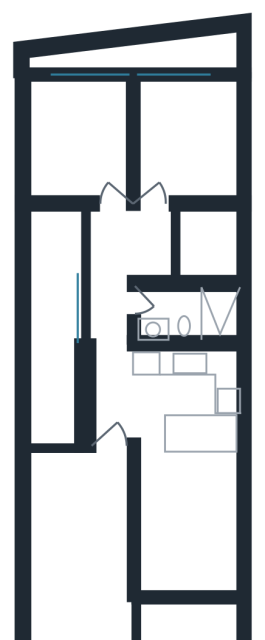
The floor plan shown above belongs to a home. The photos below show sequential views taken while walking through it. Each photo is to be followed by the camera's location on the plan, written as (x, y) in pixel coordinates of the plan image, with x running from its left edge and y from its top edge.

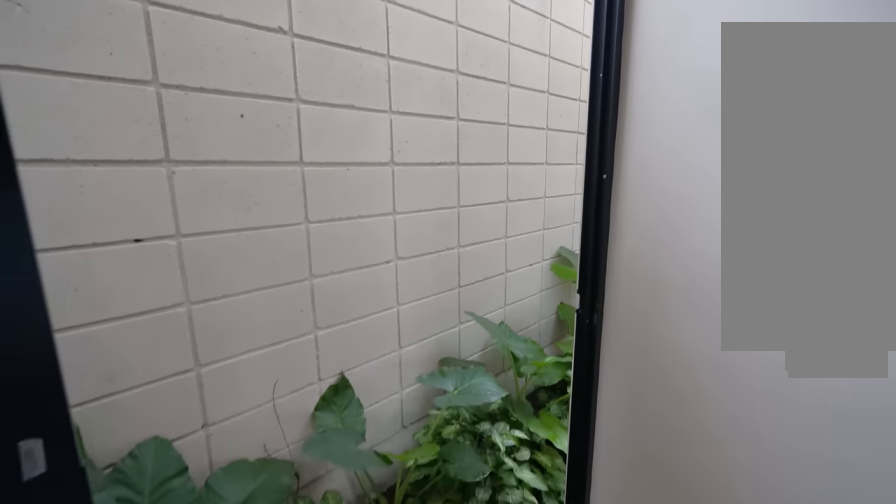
(86, 82)
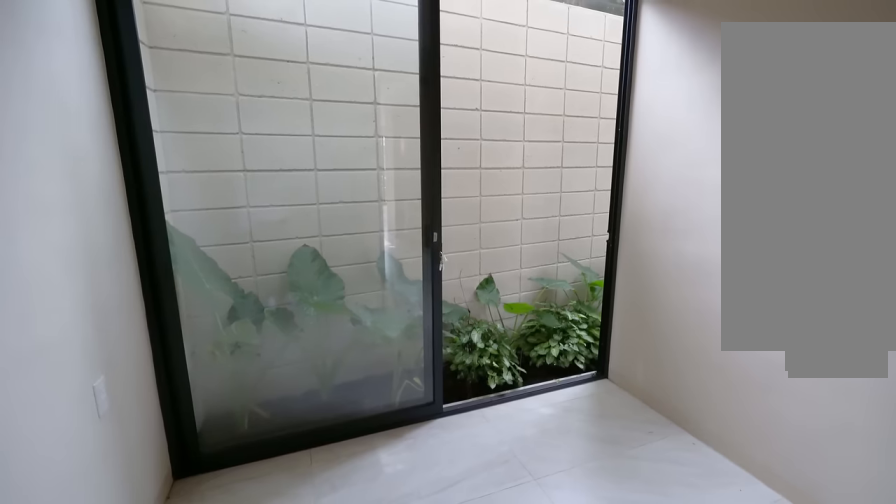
(85, 81)
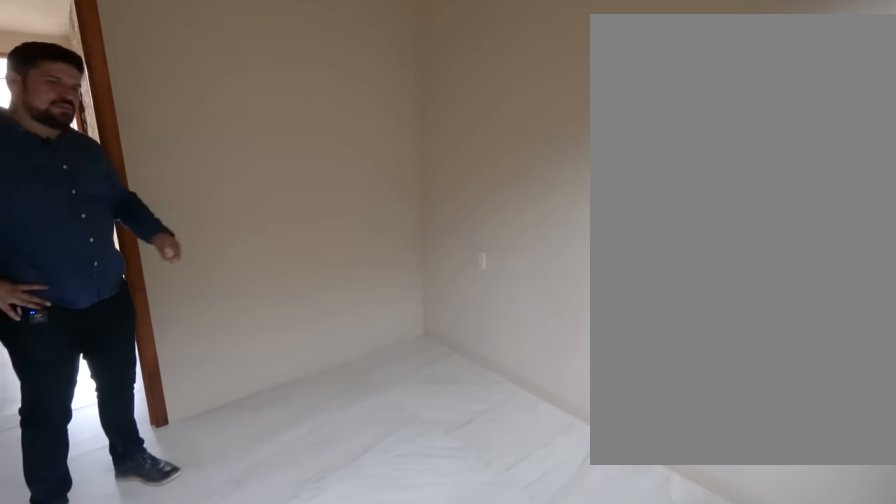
(105, 113)
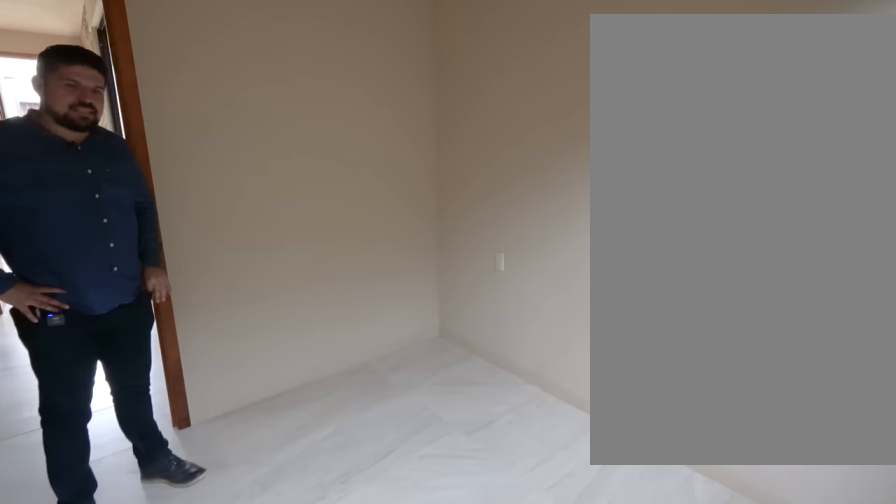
(105, 113)
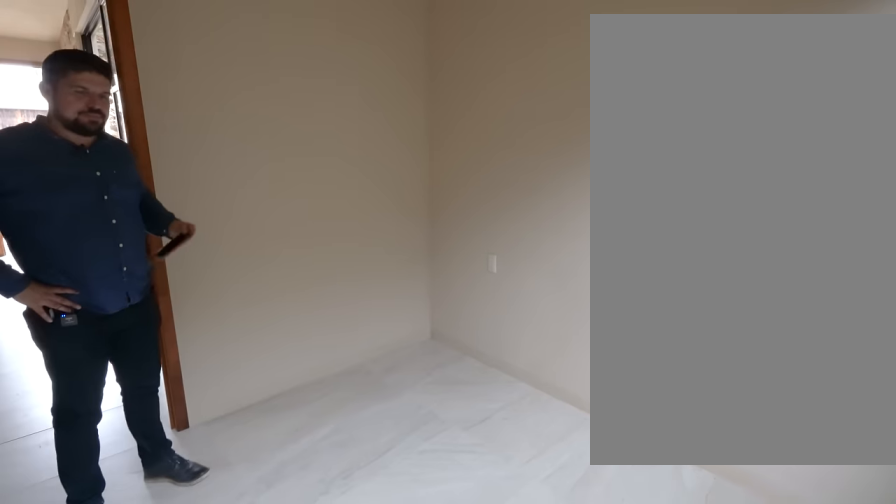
(105, 113)
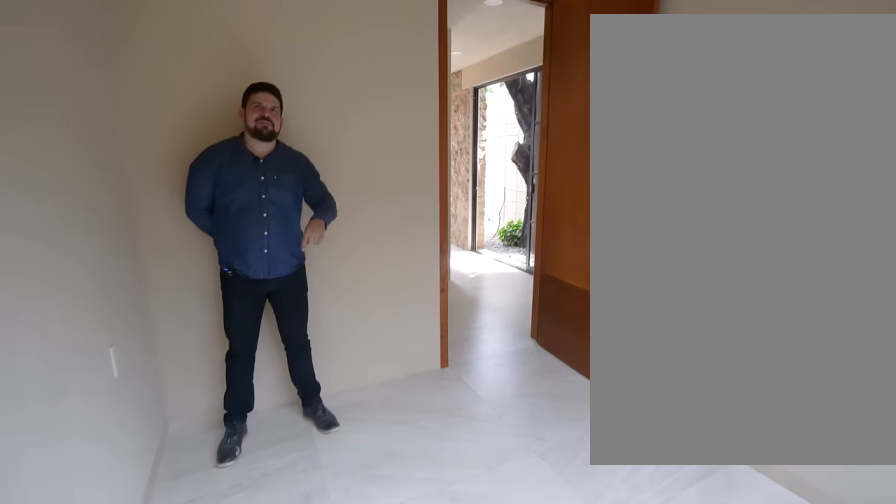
(231, 105)
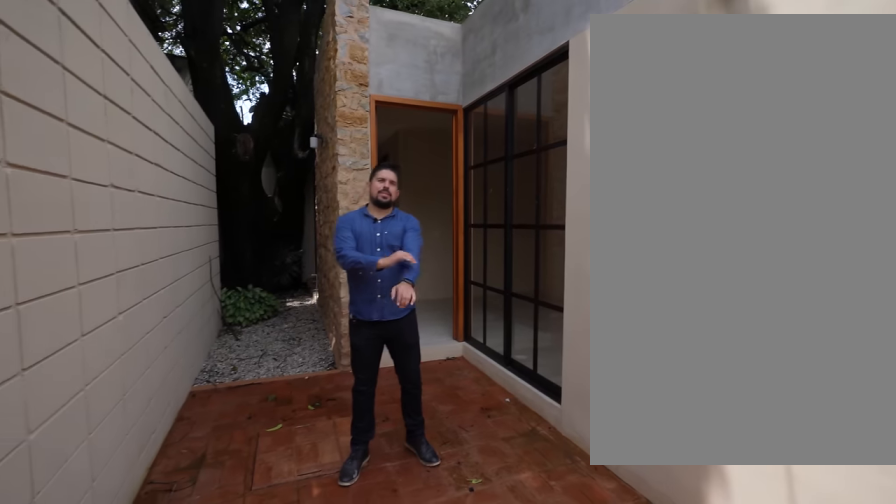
(80, 626)
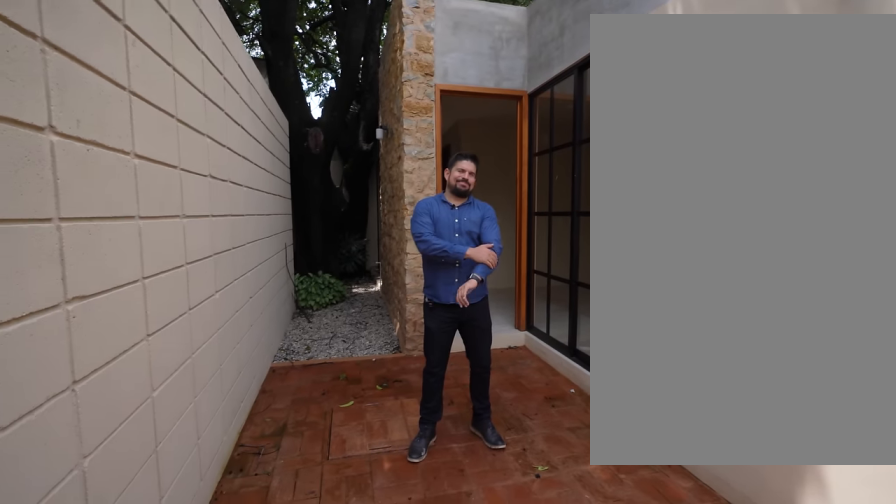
(81, 626)
